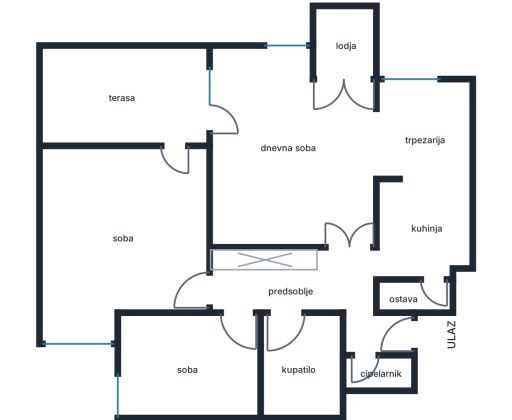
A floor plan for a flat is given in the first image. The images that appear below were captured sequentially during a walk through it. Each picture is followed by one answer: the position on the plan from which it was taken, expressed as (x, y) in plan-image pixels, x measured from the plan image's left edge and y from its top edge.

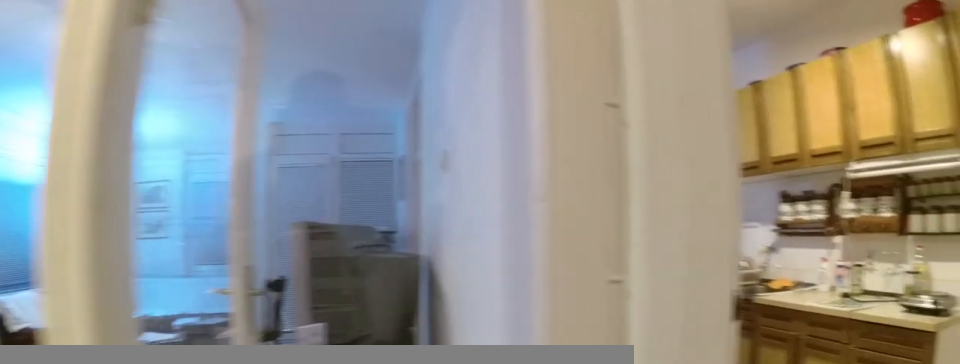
(359, 283)
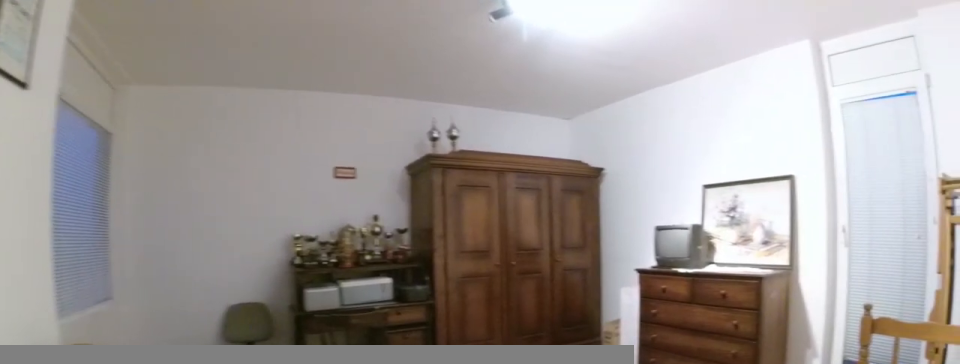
(222, 287)
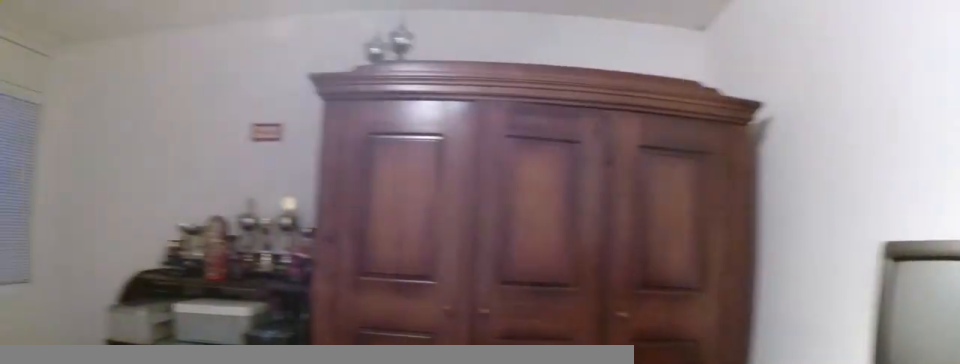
(194, 192)
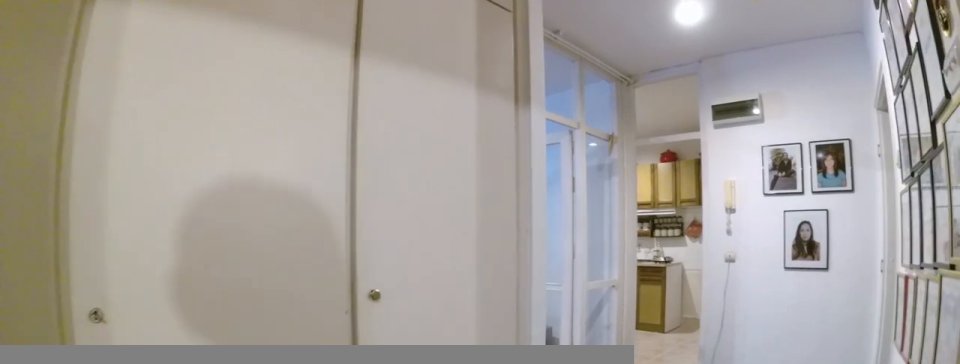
(228, 298)
